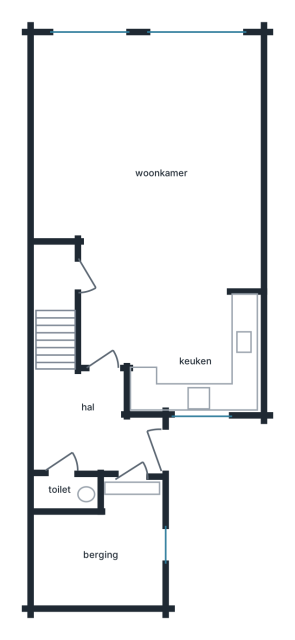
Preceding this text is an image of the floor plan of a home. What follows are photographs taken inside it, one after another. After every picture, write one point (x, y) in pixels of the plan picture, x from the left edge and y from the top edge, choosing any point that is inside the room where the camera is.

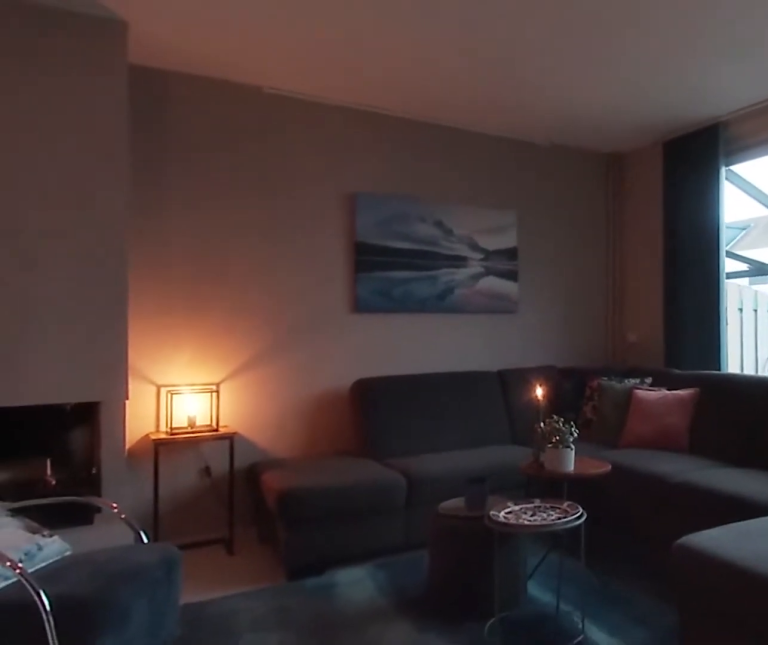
(104, 122)
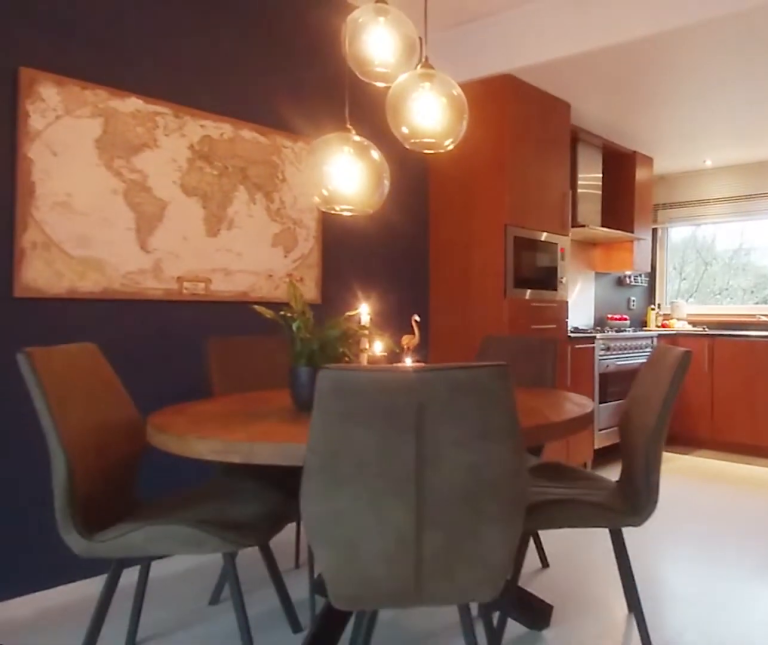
(104, 122)
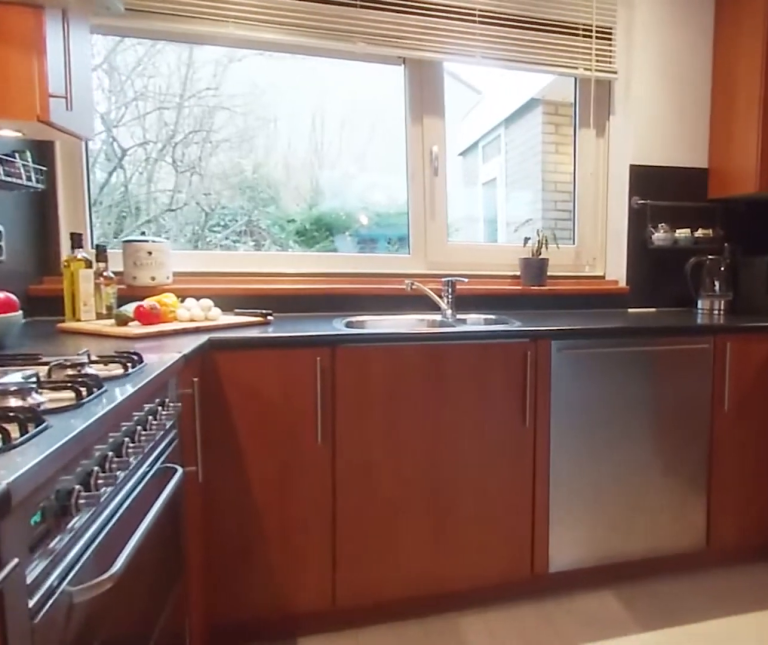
(196, 364)
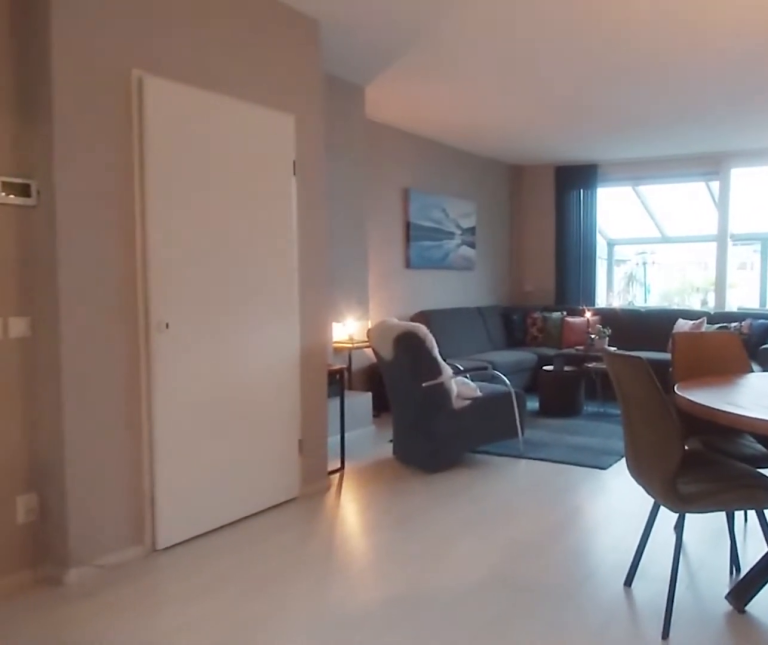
(102, 127)
